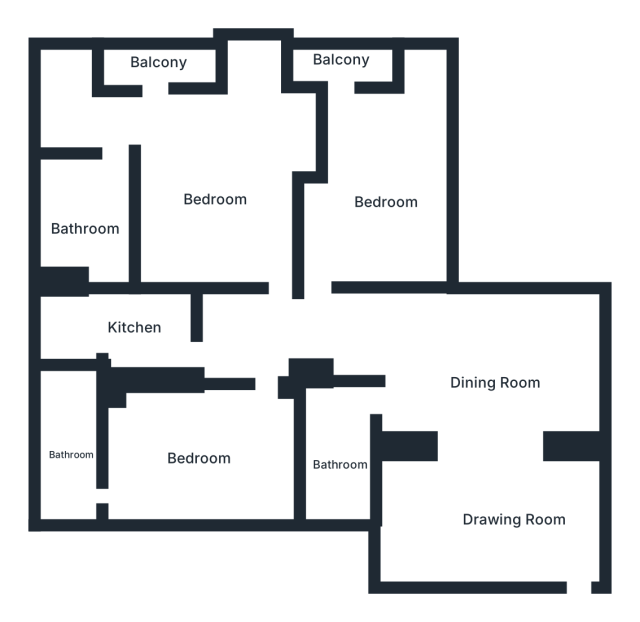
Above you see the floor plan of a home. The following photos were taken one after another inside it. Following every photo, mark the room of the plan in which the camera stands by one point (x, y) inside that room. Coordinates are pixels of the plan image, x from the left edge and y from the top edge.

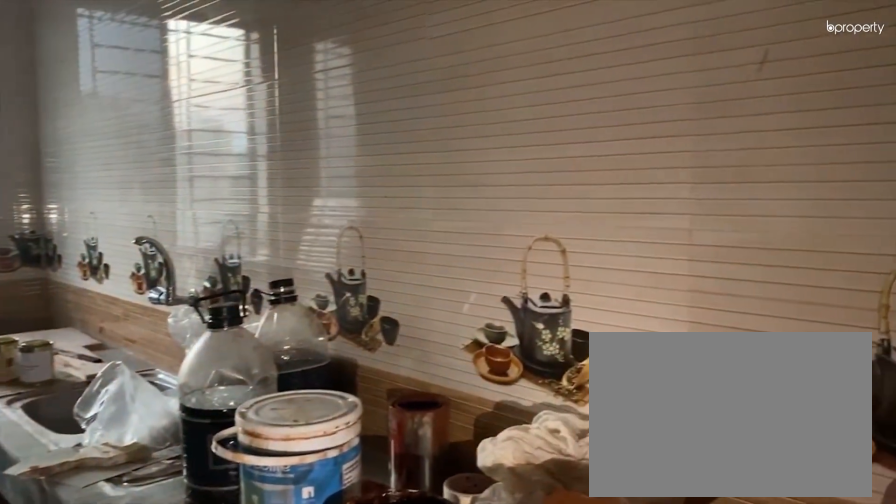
(132, 326)
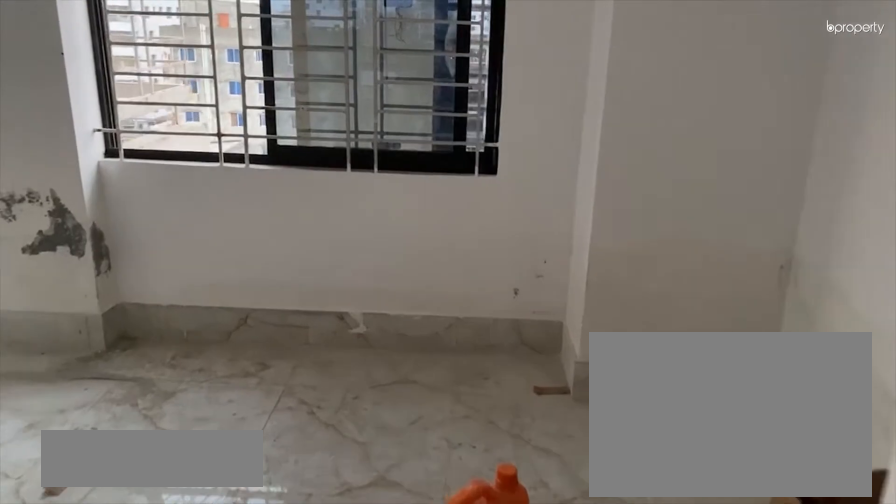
(220, 196)
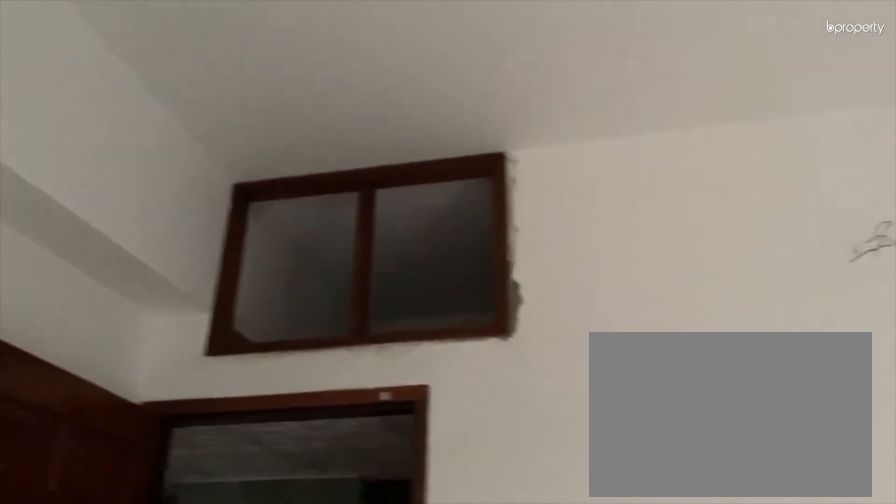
(220, 196)
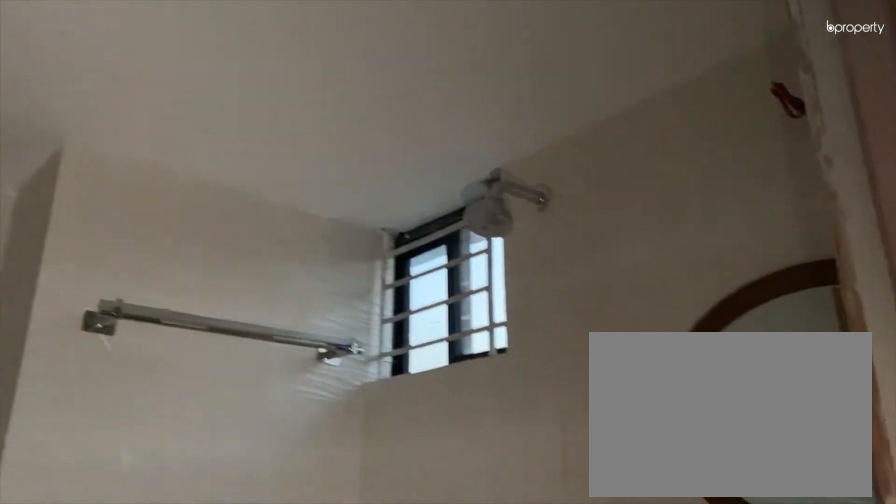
(85, 229)
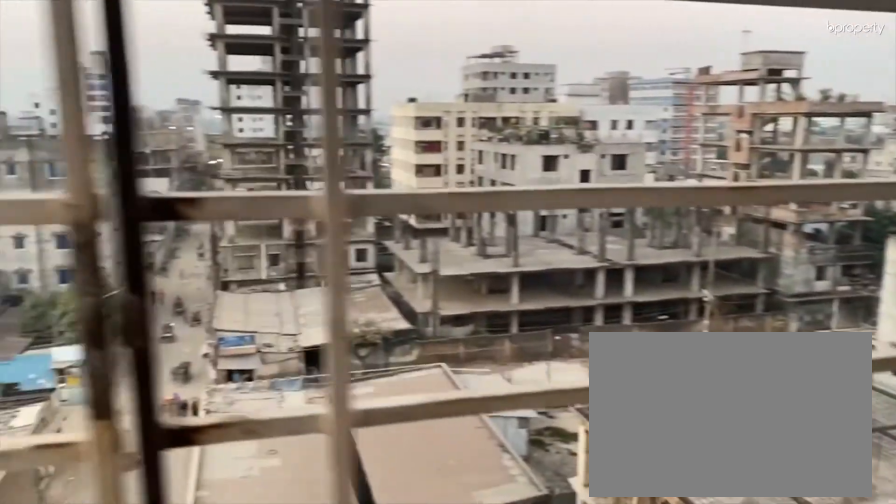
(159, 67)
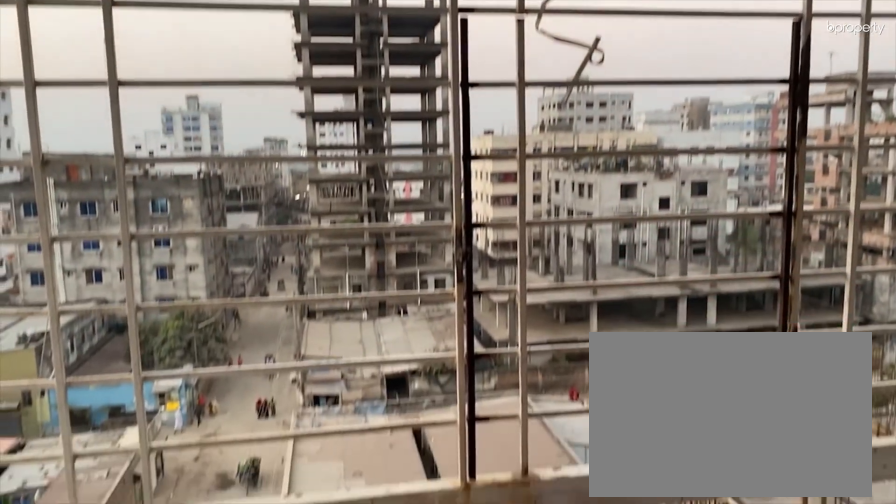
(159, 67)
